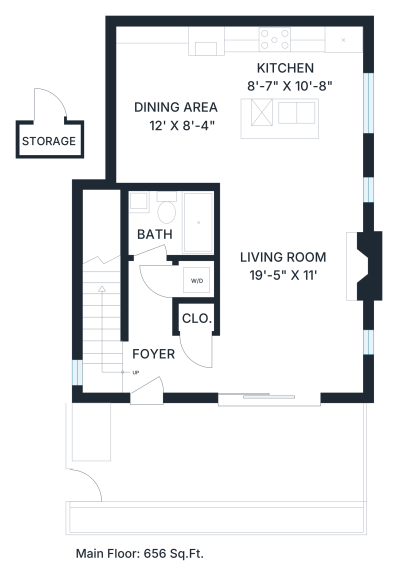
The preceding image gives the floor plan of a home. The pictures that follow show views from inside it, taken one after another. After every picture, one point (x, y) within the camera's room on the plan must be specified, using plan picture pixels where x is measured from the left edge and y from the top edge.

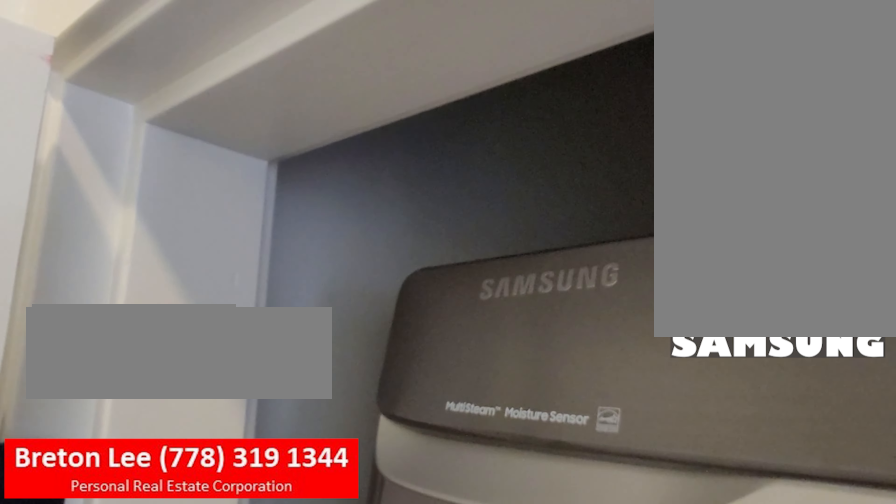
(198, 279)
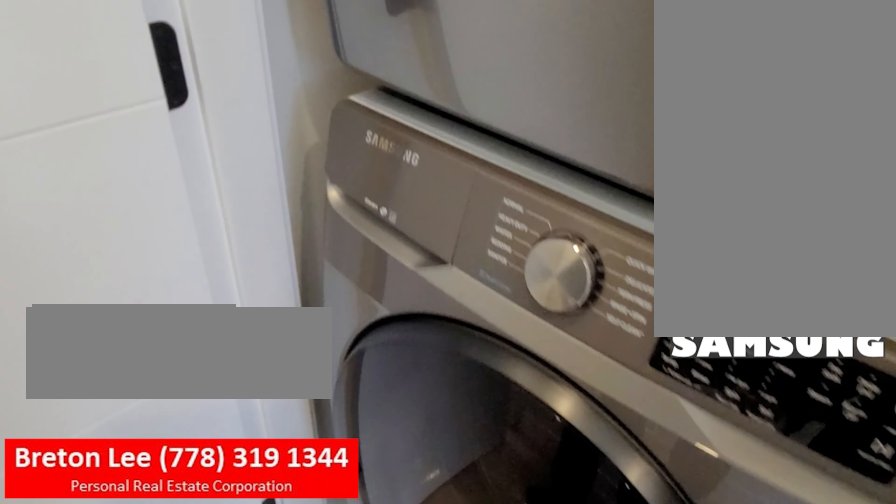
(198, 279)
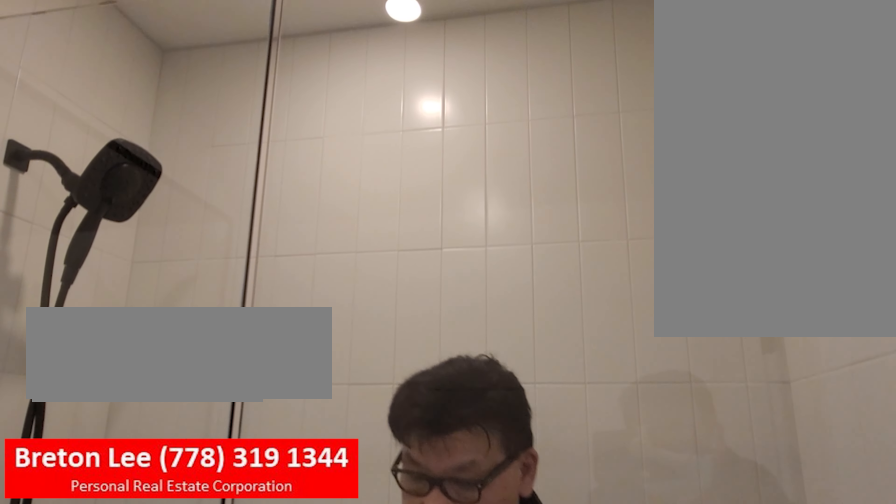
(155, 237)
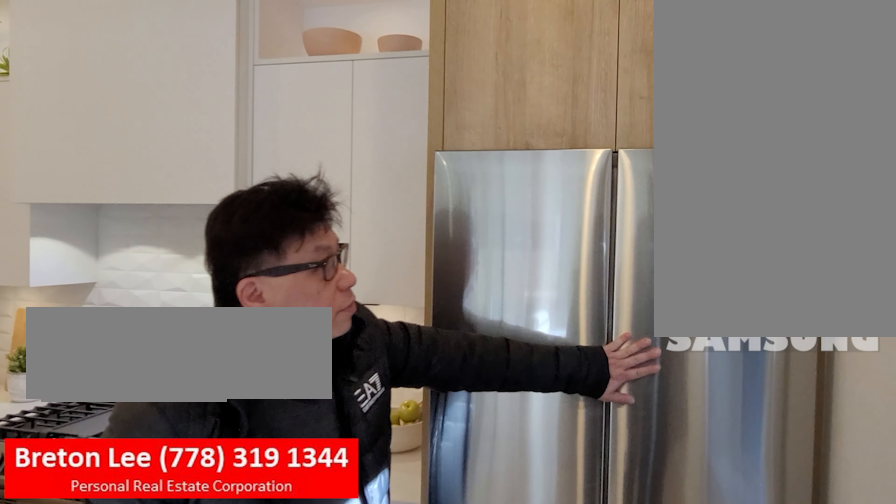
(340, 111)
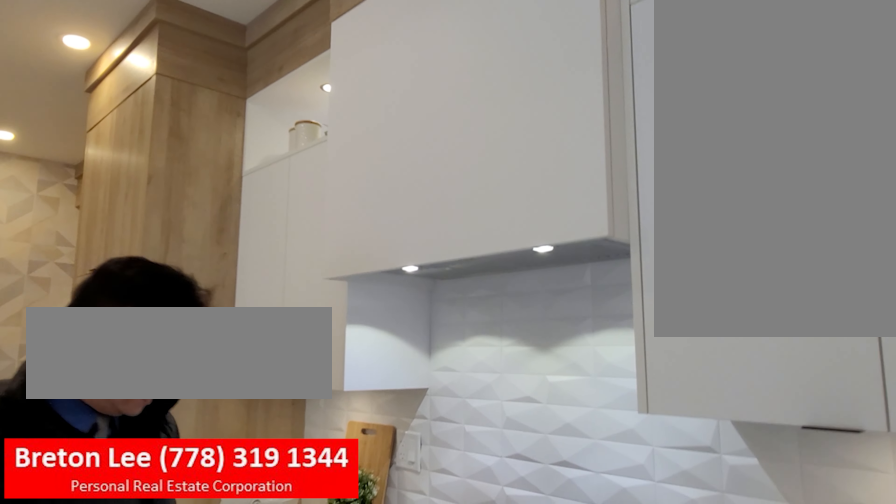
(340, 111)
